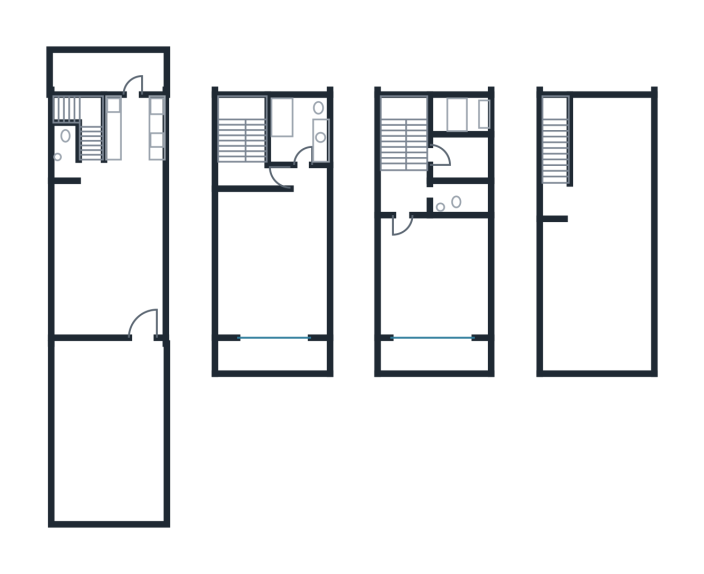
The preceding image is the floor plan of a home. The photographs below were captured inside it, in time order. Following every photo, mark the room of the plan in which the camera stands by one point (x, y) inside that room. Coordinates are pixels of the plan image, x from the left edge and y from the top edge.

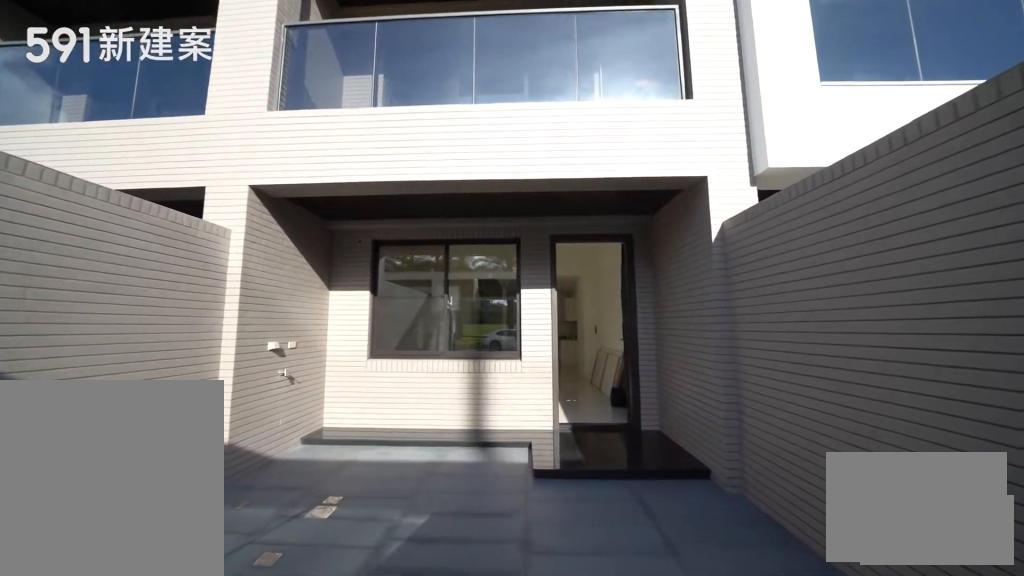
(105, 433)
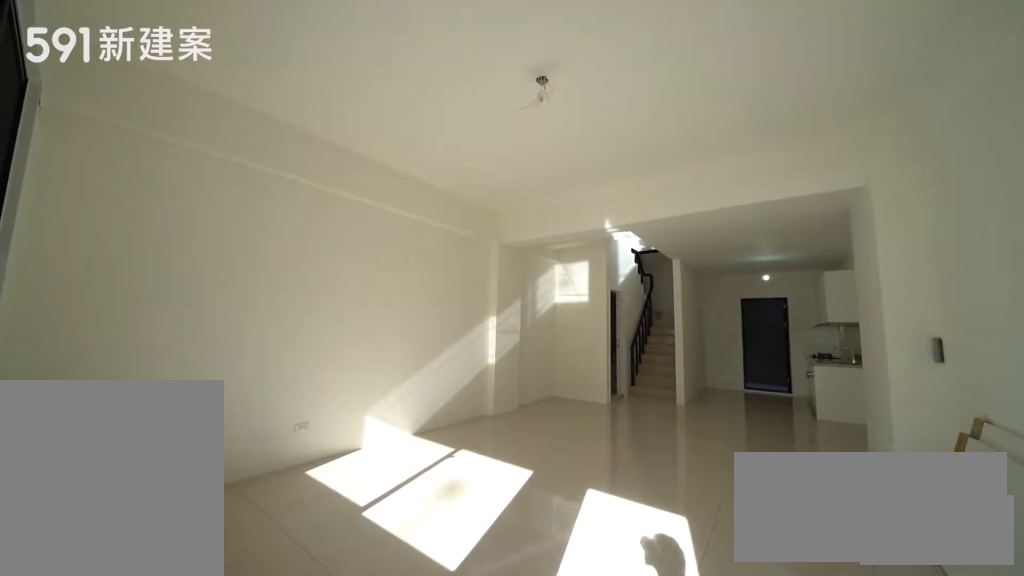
(107, 260)
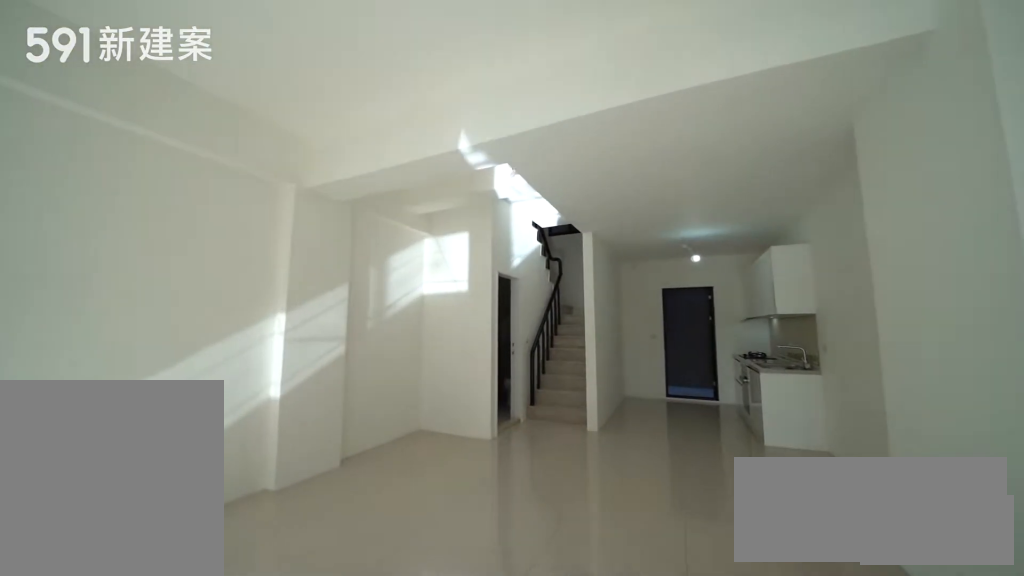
(107, 260)
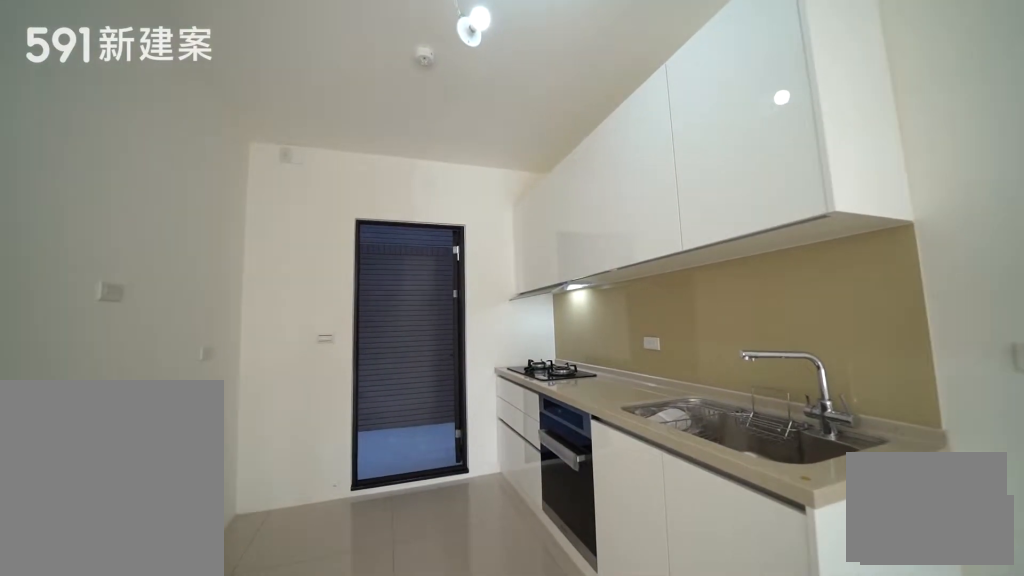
(132, 131)
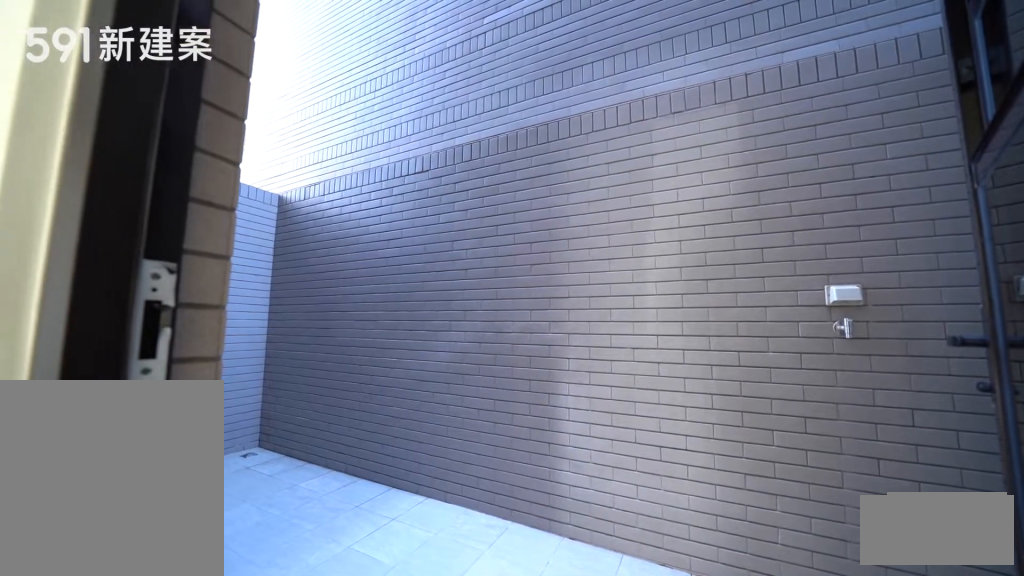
(105, 71)
